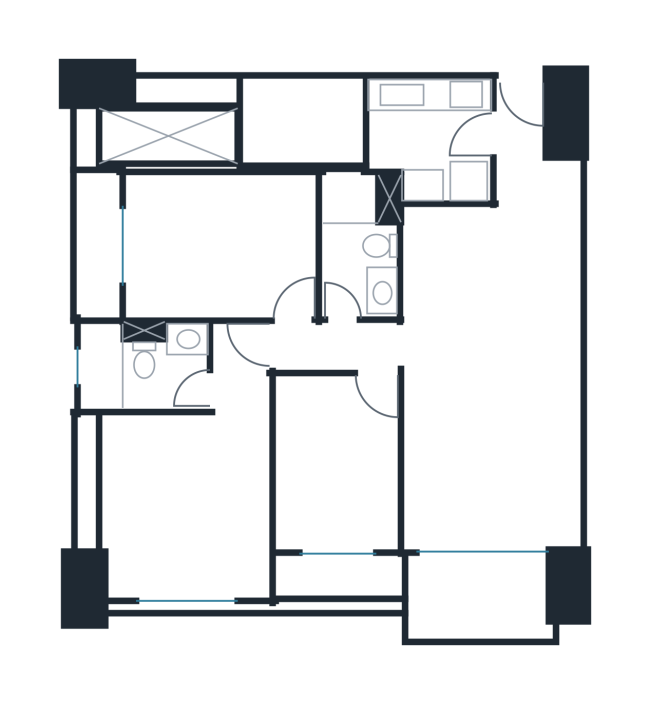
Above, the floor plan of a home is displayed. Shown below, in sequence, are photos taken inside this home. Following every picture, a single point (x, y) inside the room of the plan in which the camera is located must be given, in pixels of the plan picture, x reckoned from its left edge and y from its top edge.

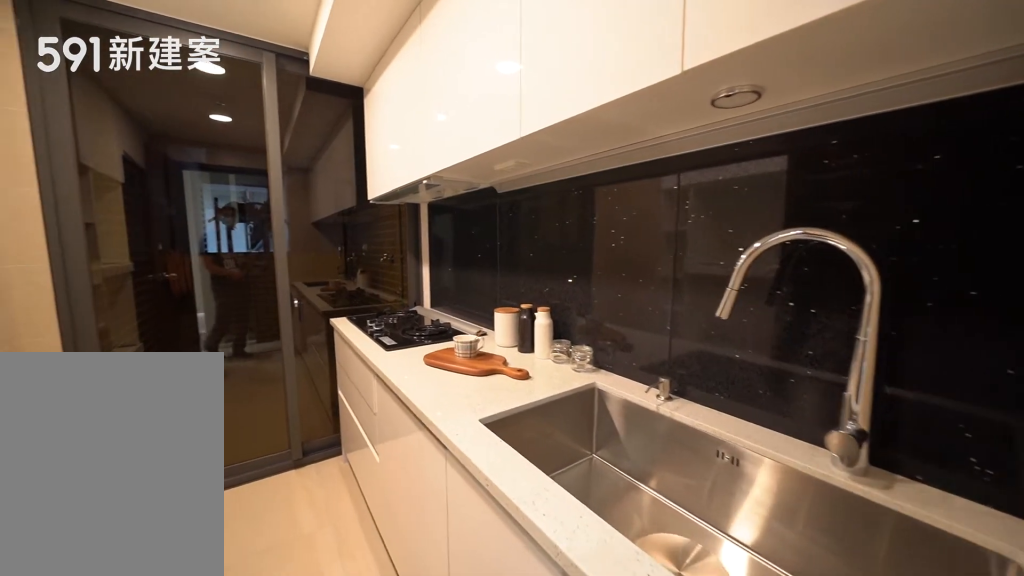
(429, 120)
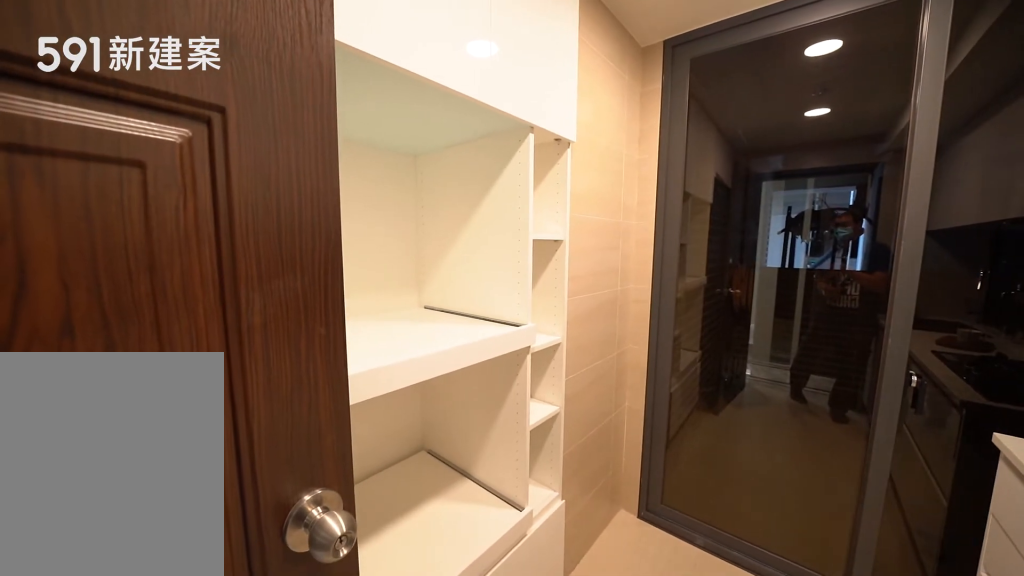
(429, 120)
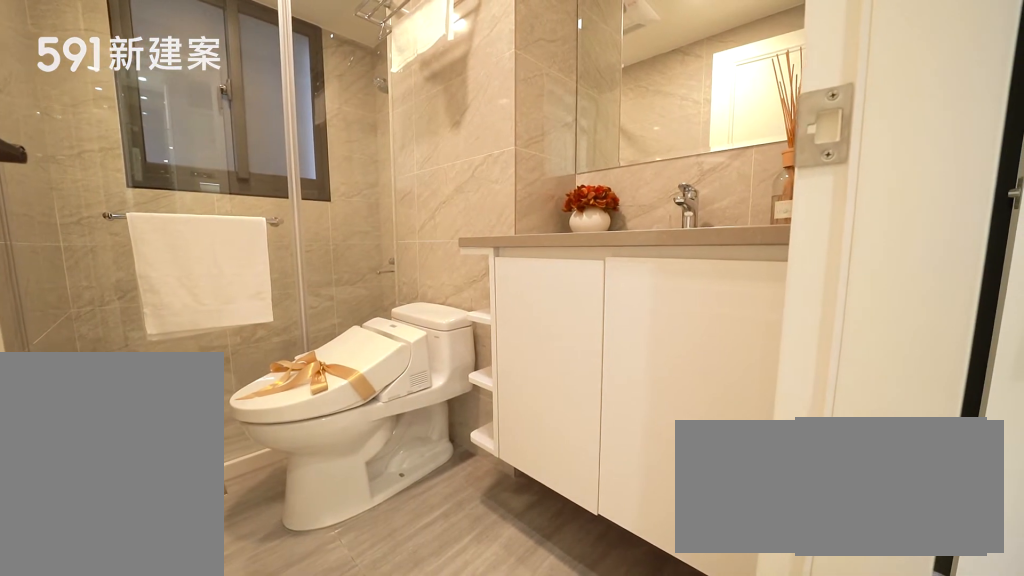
(140, 365)
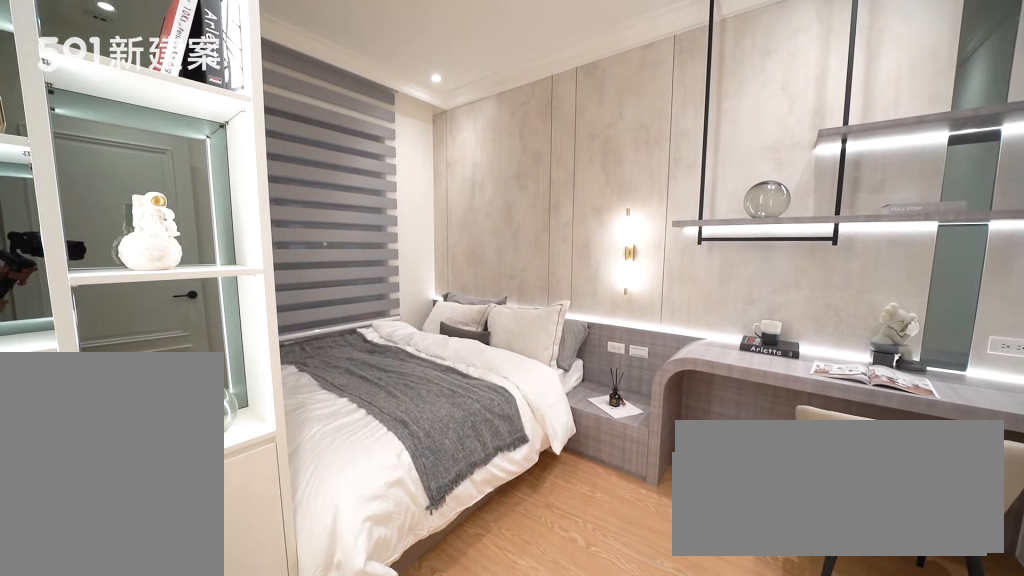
(215, 243)
